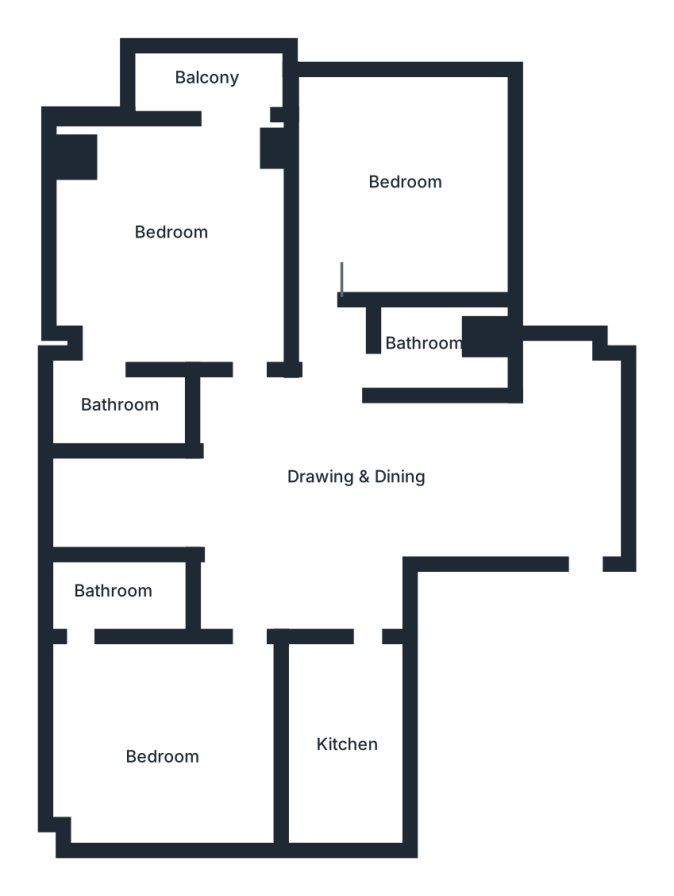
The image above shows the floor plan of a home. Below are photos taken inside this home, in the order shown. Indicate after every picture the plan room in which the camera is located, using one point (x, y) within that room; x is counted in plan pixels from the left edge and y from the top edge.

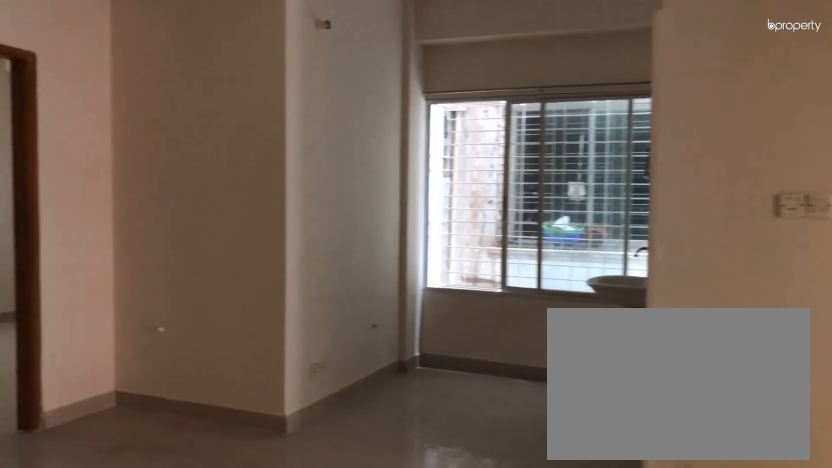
(317, 466)
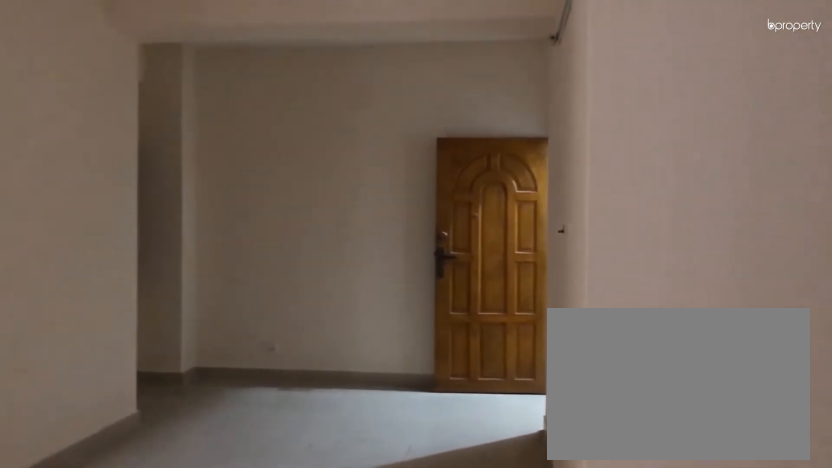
(317, 466)
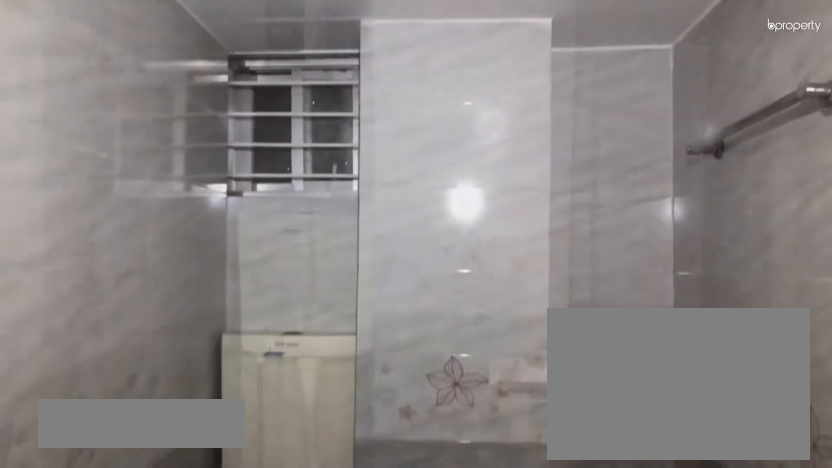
(442, 352)
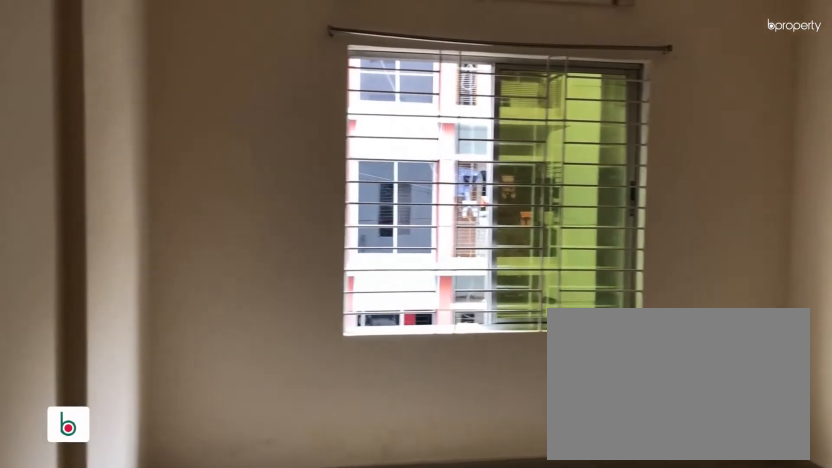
(390, 178)
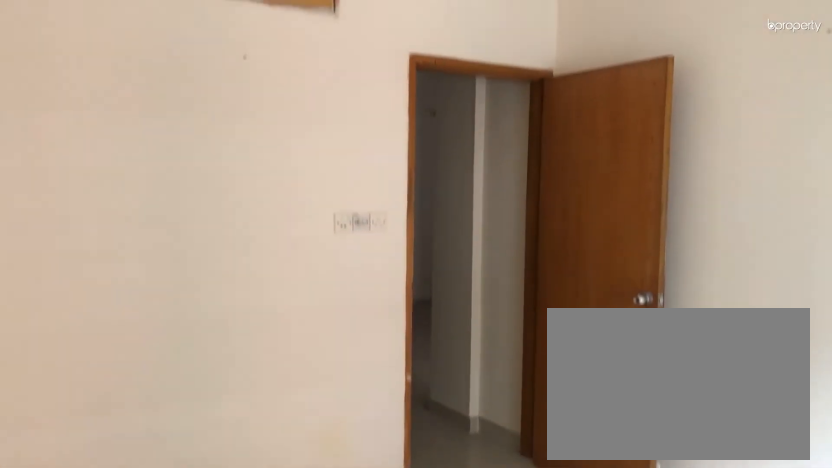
(378, 190)
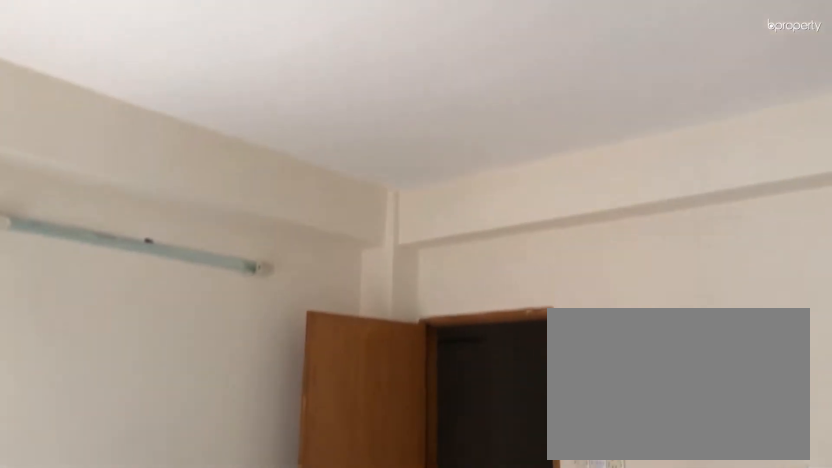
(127, 268)
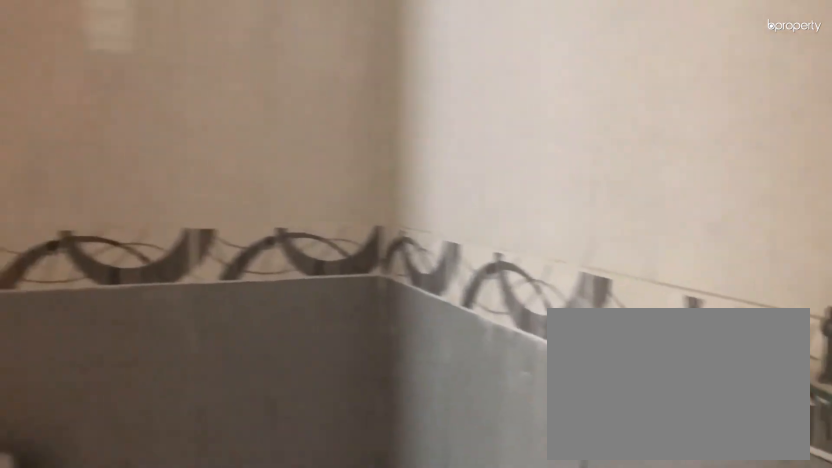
(102, 413)
